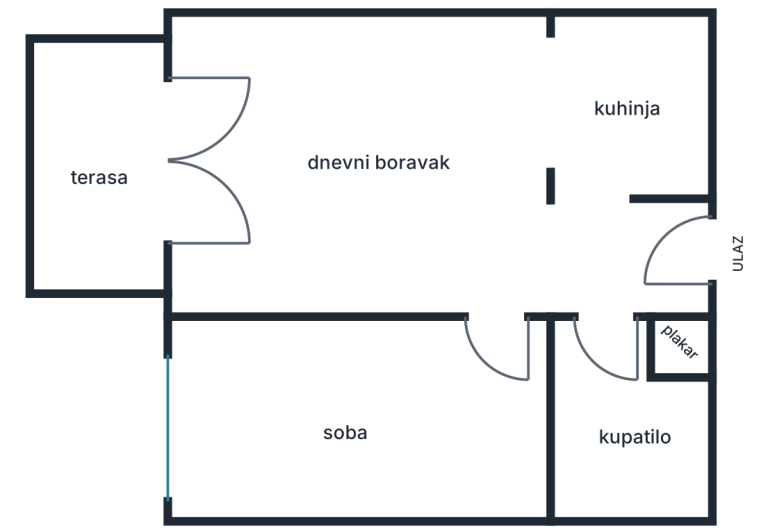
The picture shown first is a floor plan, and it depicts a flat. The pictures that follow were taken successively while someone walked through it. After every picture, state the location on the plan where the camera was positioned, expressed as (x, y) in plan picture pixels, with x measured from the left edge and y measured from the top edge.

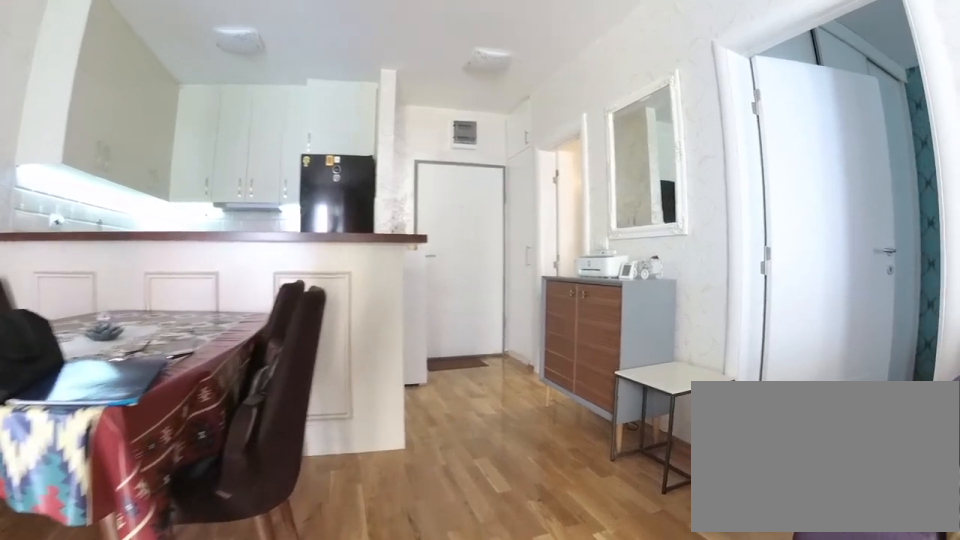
(337, 180)
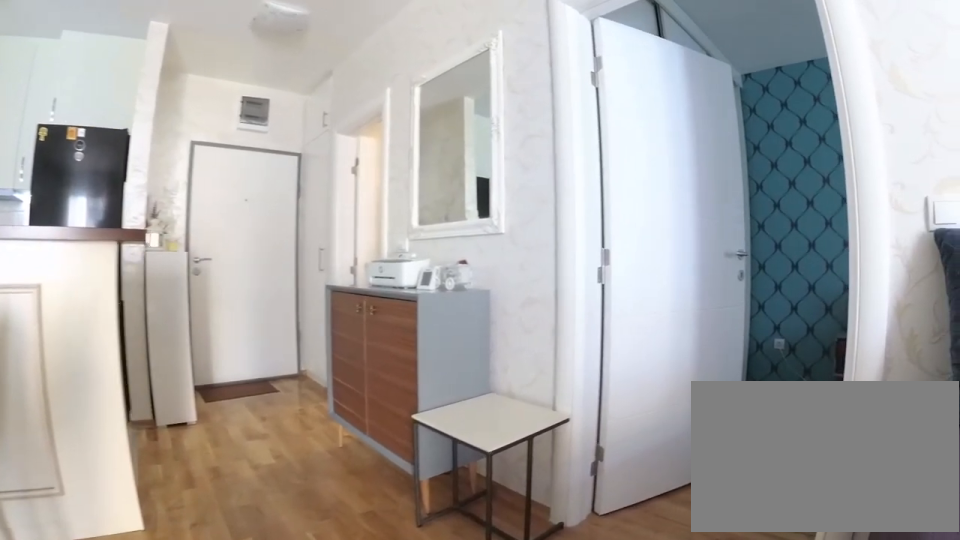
(401, 203)
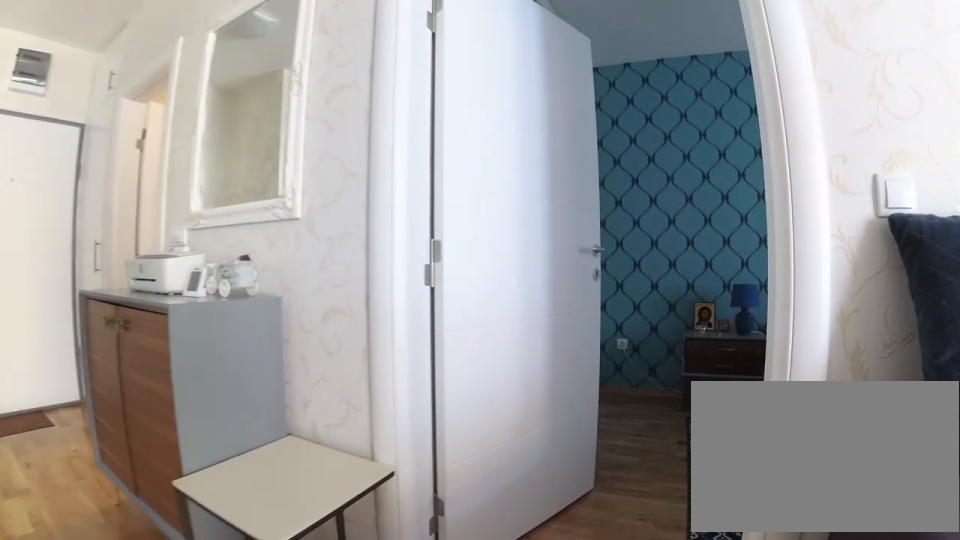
(451, 221)
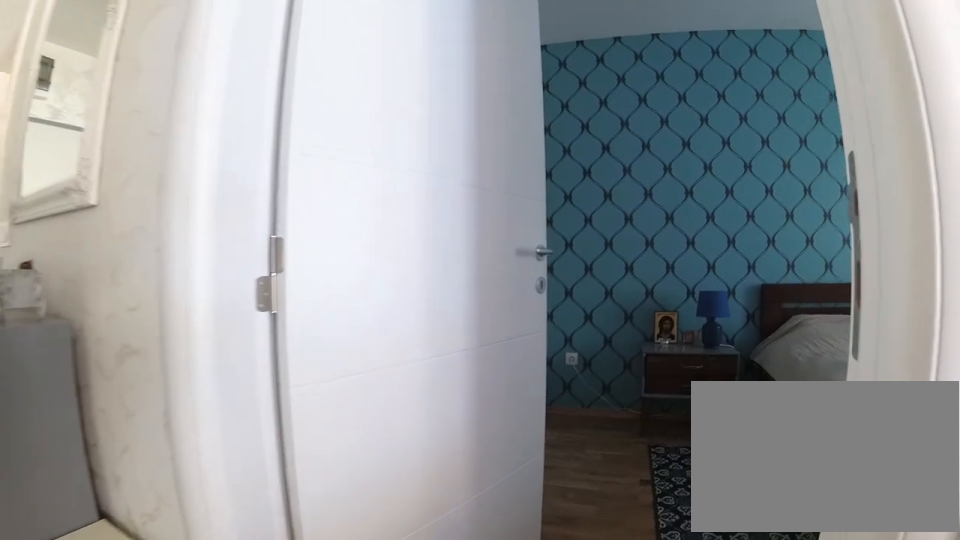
(480, 238)
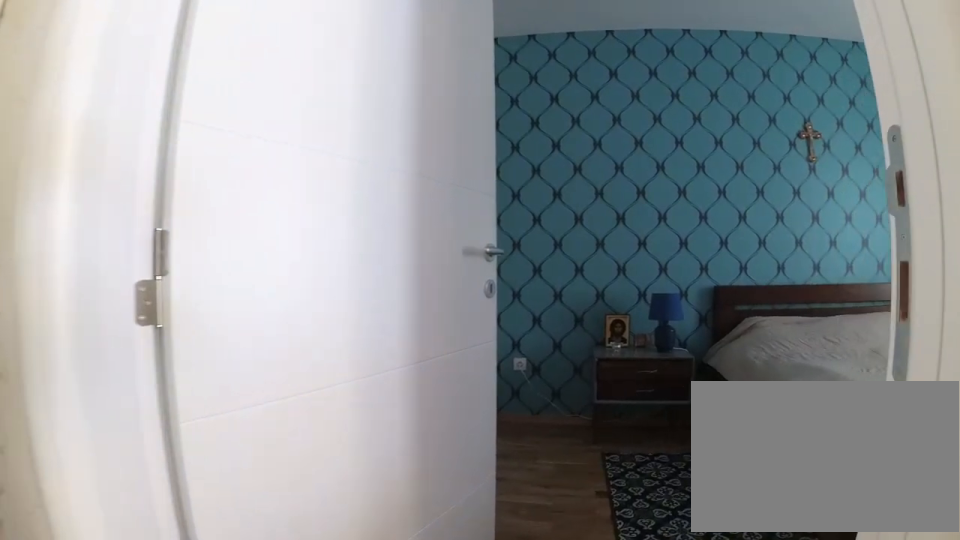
(487, 245)
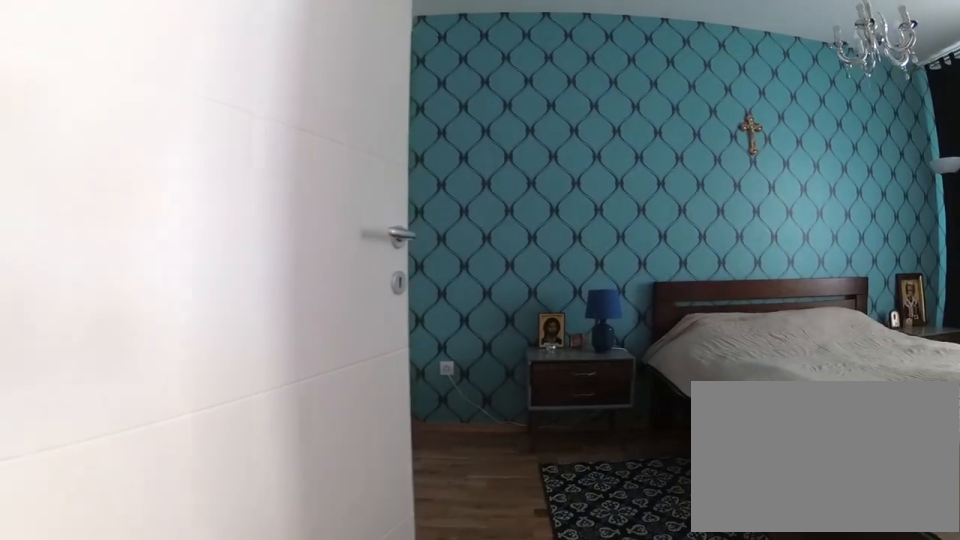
(499, 259)
